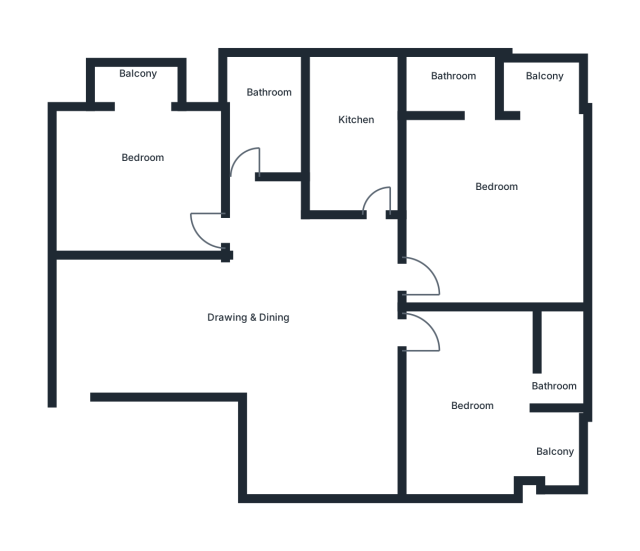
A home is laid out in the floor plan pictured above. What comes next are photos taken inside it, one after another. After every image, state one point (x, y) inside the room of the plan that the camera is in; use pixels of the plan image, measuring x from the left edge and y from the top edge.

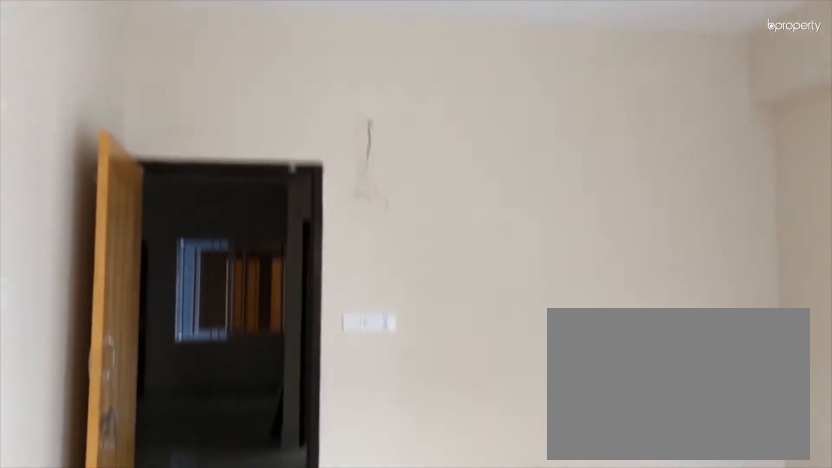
(489, 186)
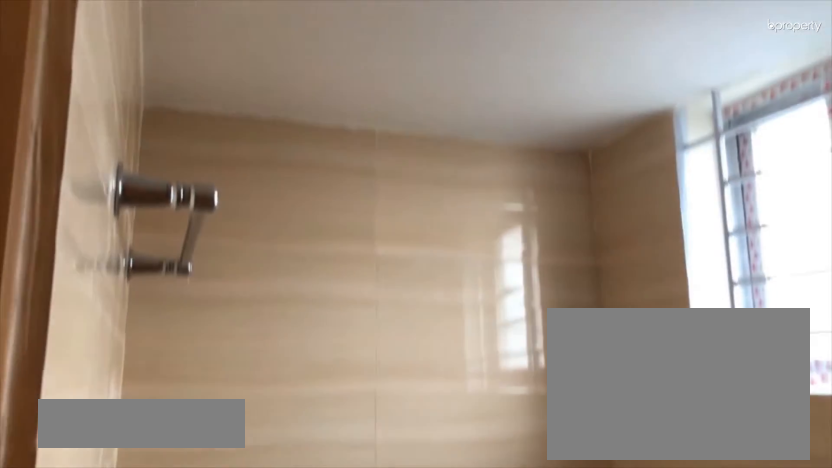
(443, 80)
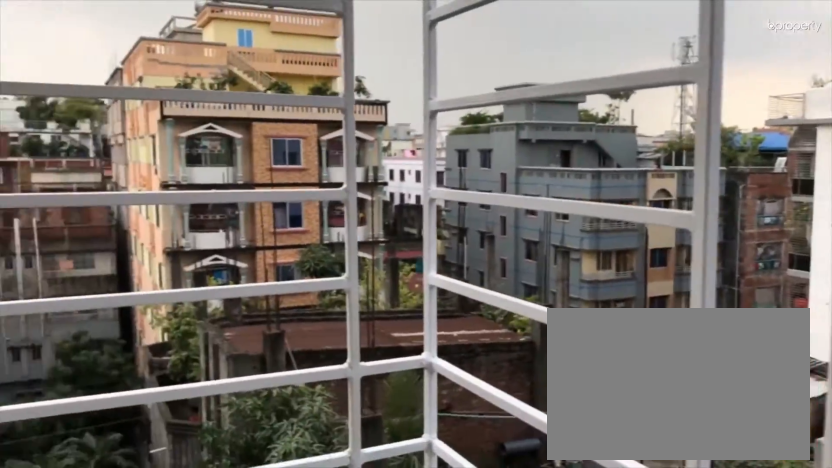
(543, 83)
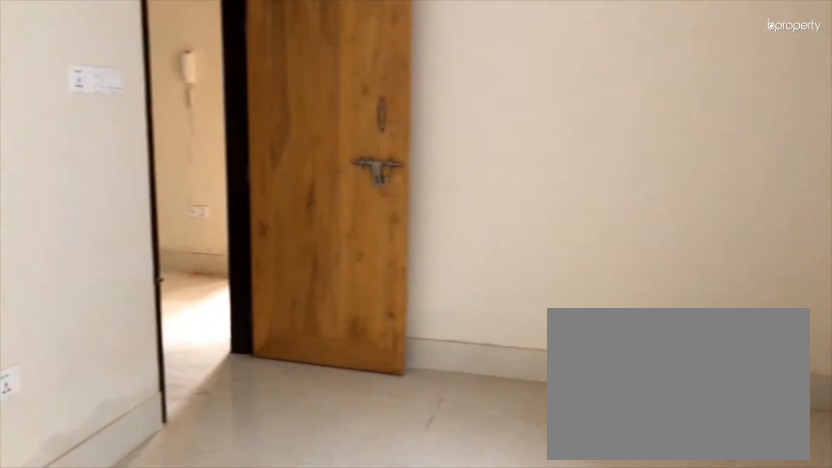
(485, 398)
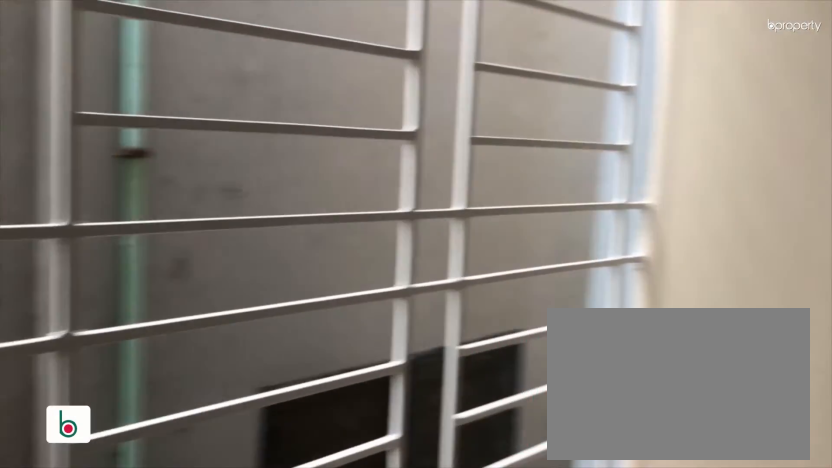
(560, 448)
